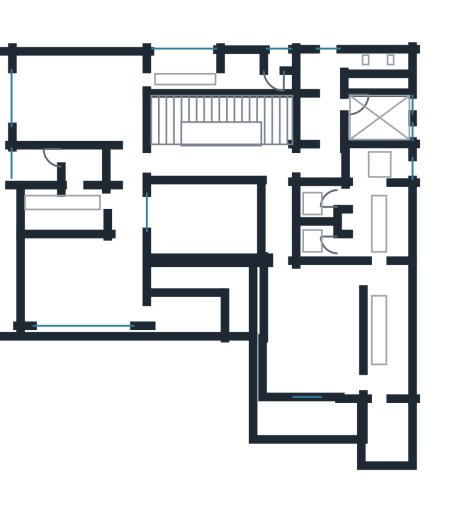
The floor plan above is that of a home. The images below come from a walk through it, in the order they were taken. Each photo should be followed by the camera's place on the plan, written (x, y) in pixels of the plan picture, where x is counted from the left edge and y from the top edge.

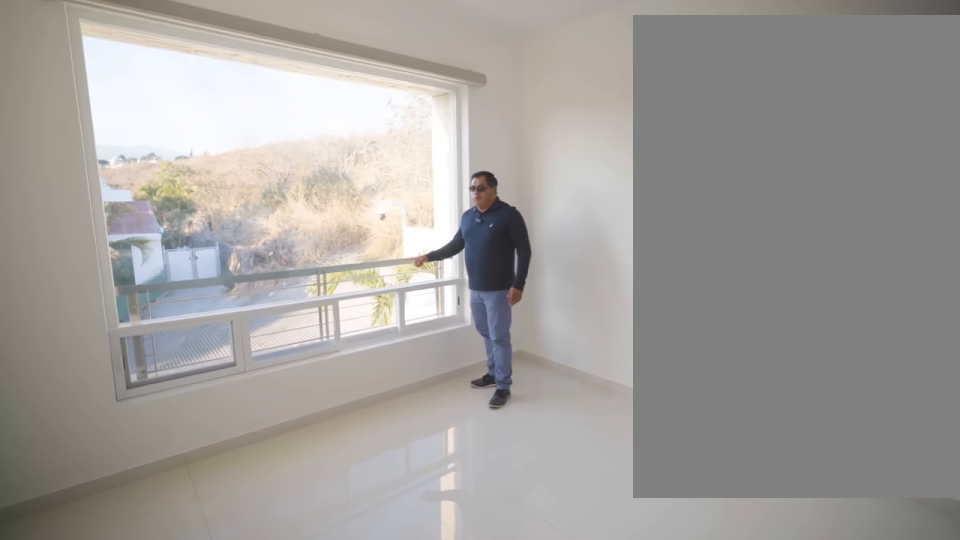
(69, 109)
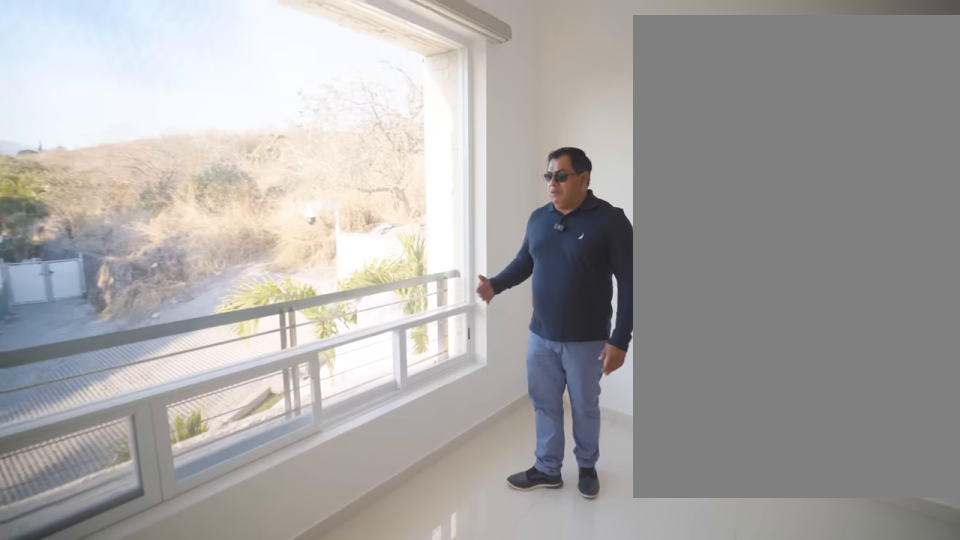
(42, 105)
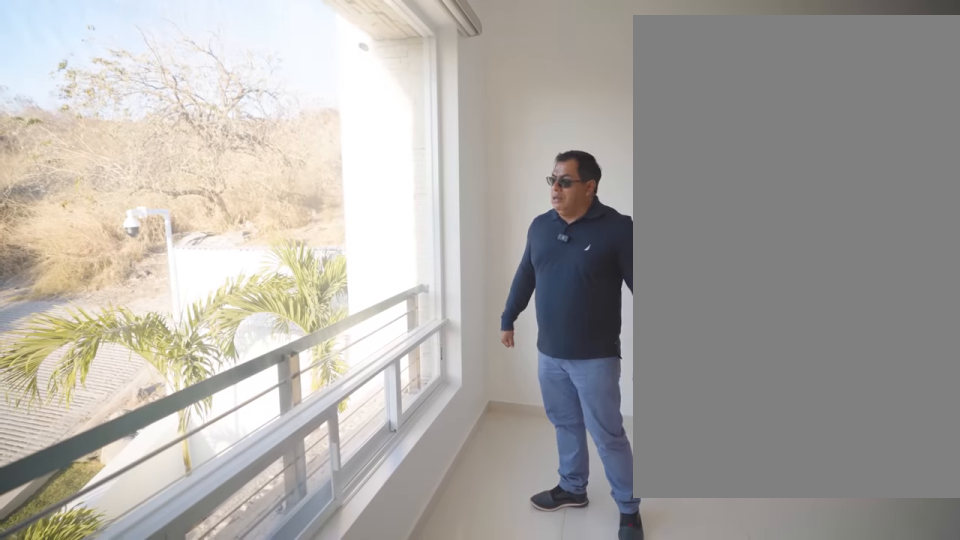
(42, 105)
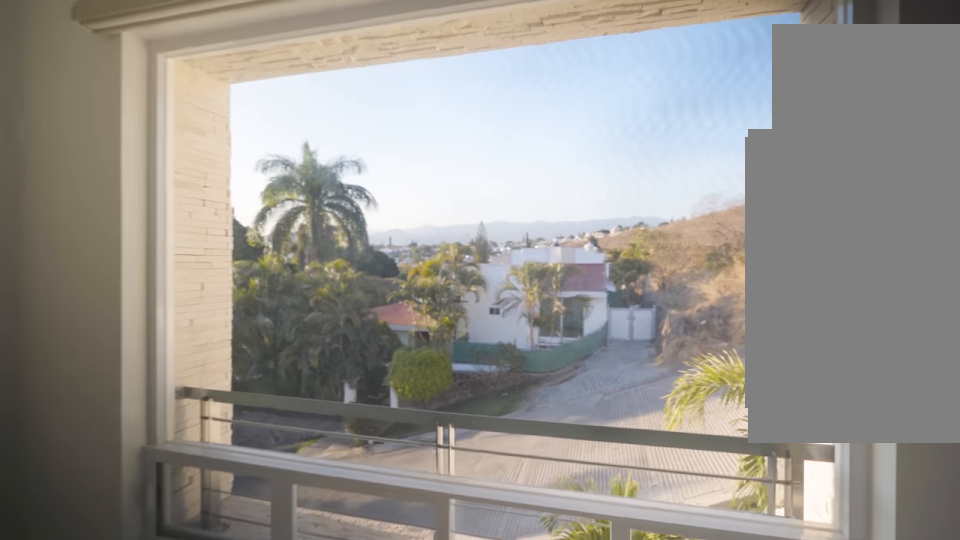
(75, 102)
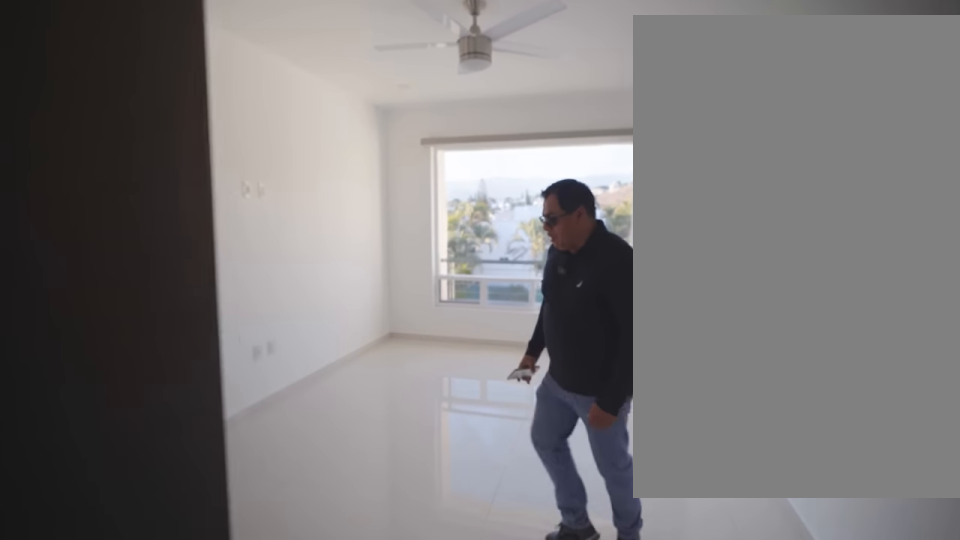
(125, 92)
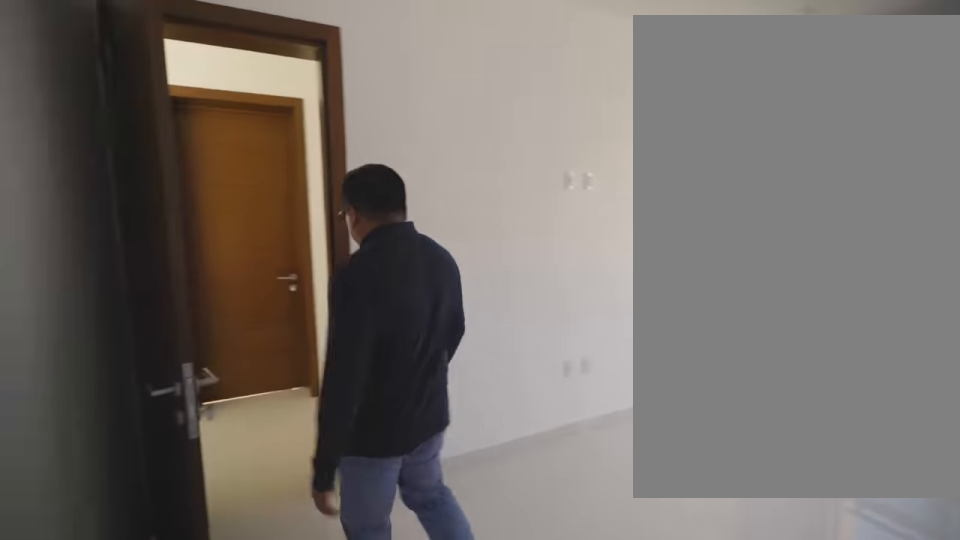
(127, 113)
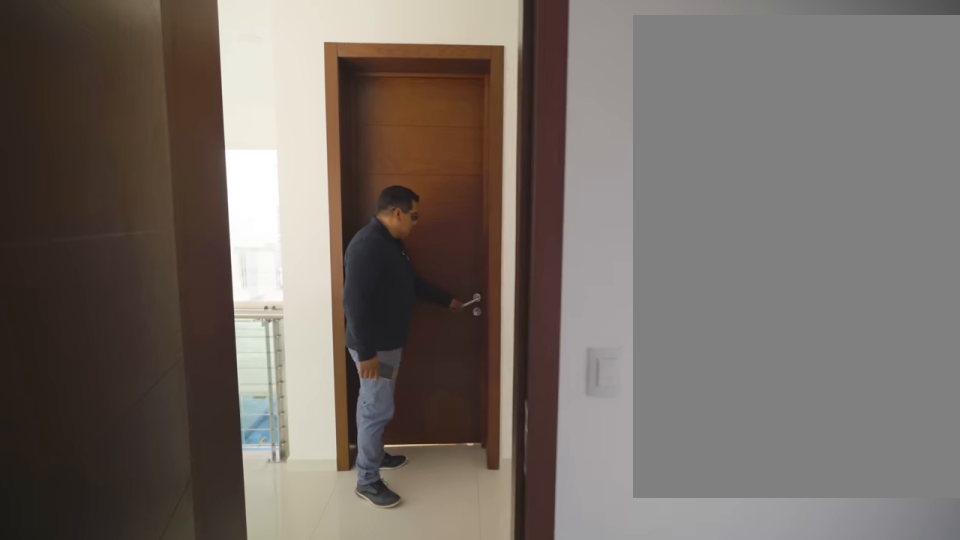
(134, 159)
